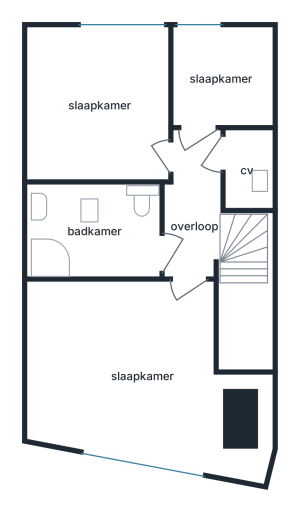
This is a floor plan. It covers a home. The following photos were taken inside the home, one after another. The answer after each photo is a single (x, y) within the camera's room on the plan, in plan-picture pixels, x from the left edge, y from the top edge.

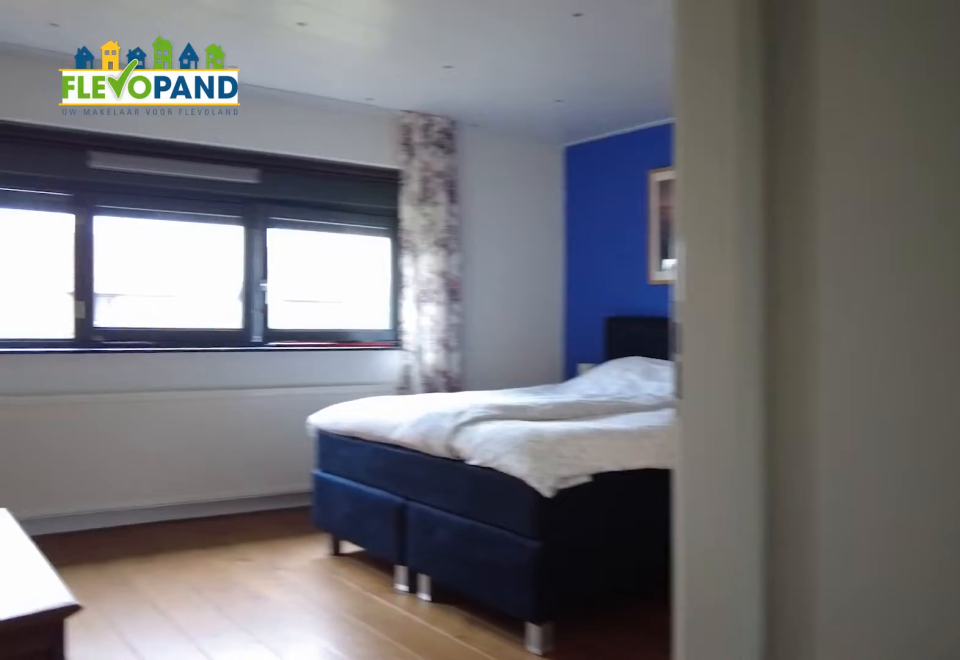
(193, 205)
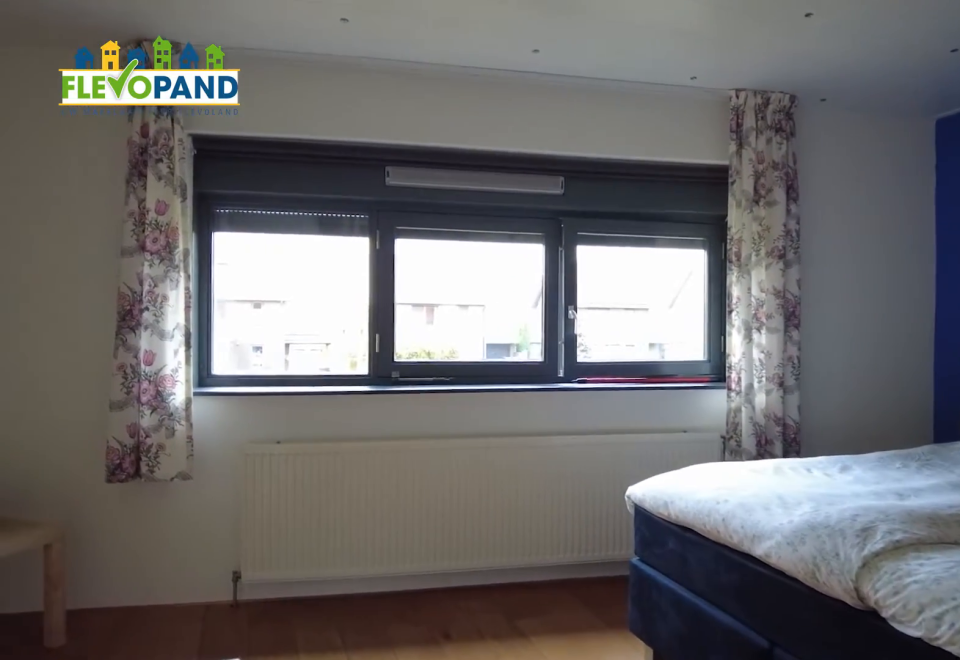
(137, 395)
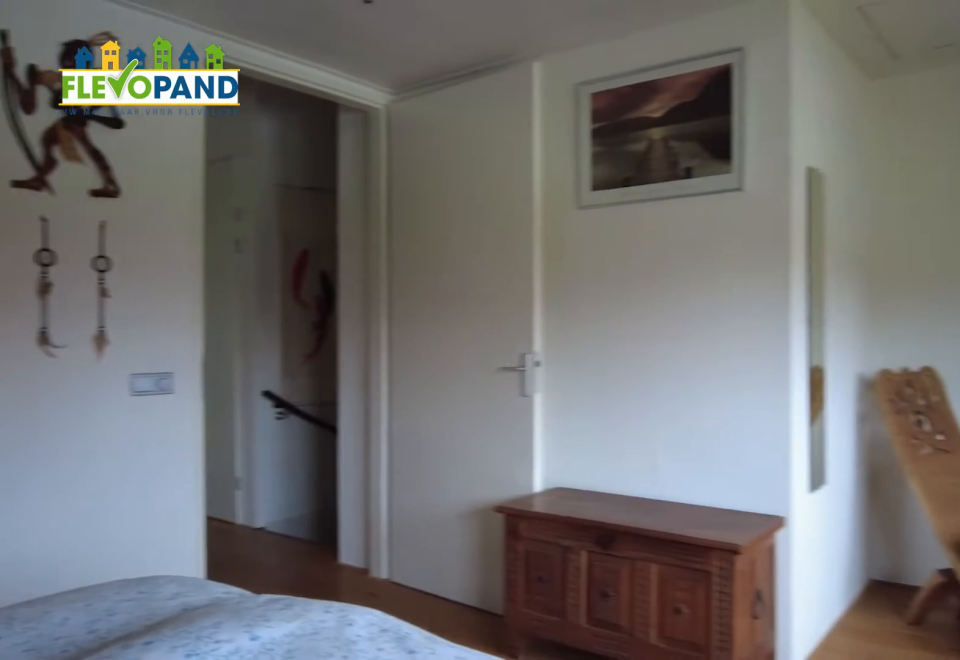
(137, 395)
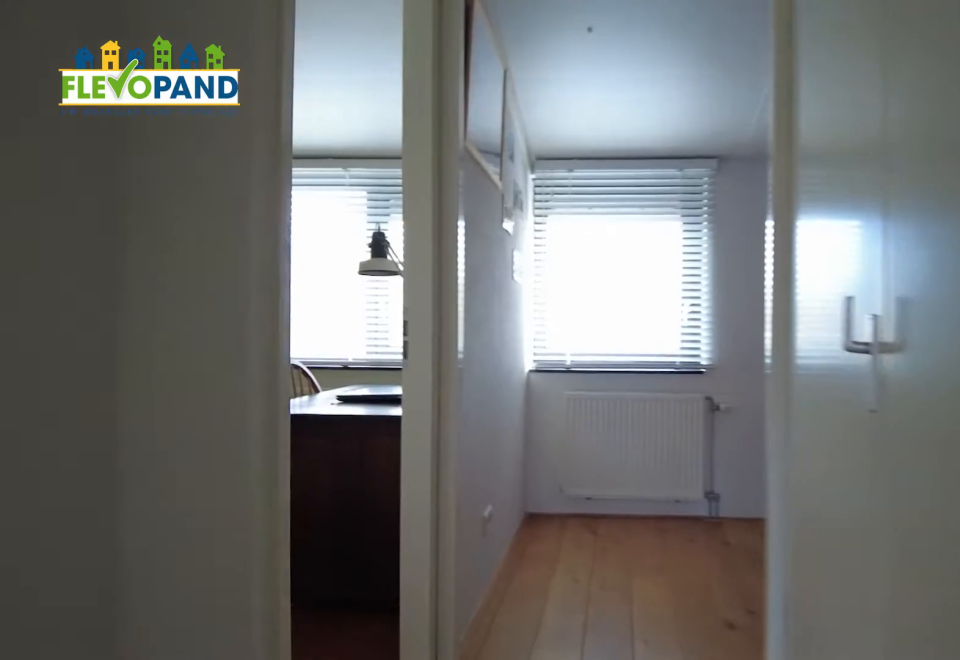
(193, 205)
